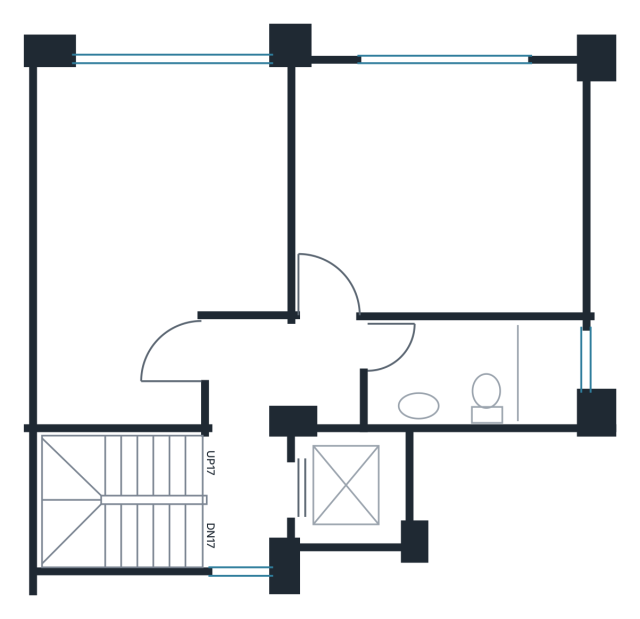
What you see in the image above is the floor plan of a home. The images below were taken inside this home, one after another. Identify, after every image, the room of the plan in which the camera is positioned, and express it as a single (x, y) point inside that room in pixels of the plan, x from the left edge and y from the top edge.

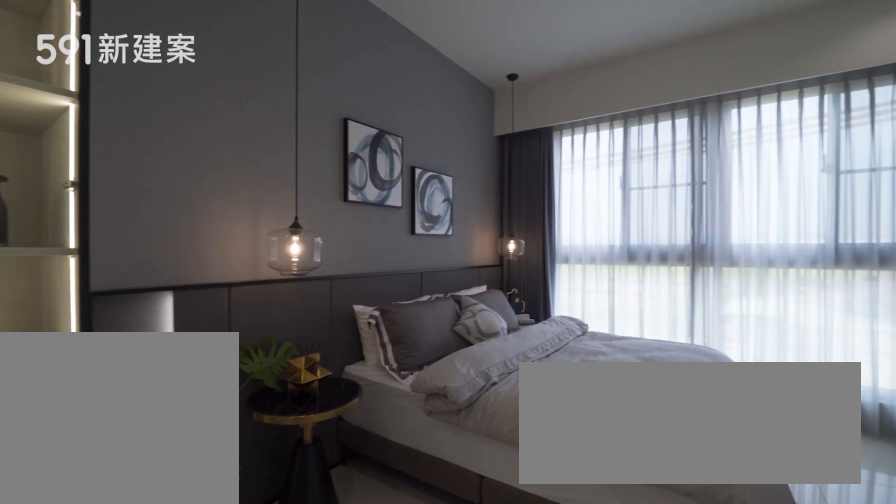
(151, 230)
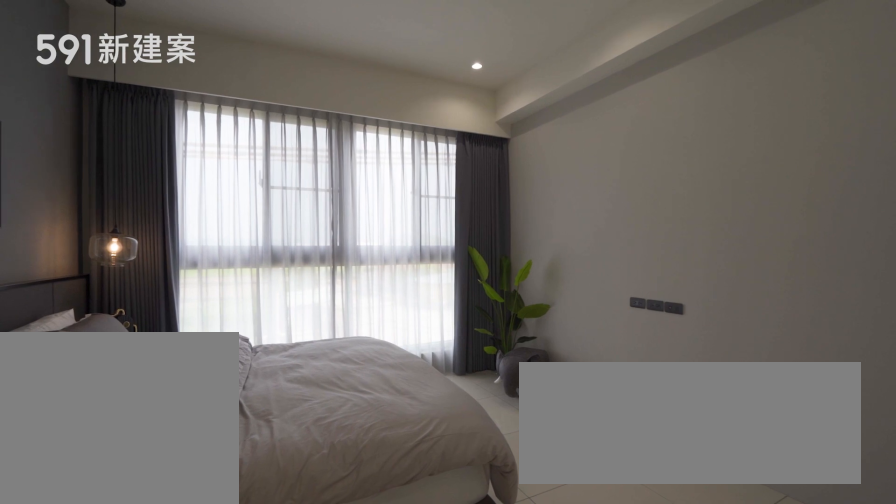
(151, 230)
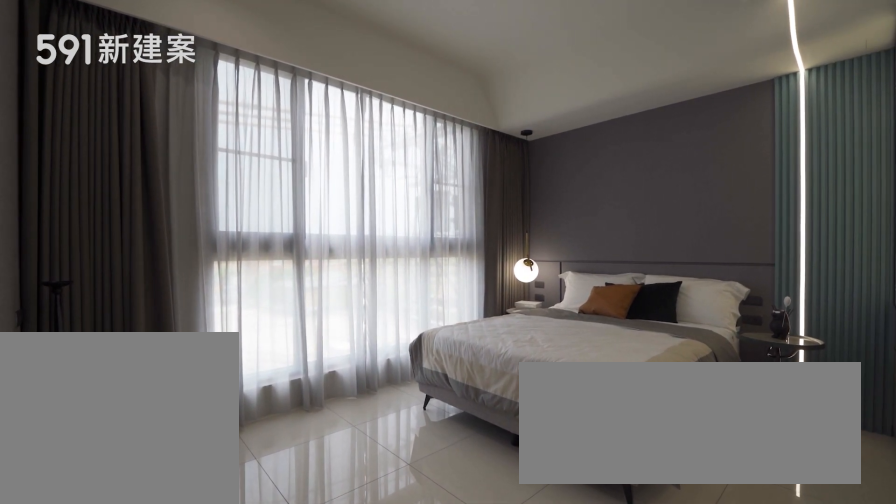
(441, 188)
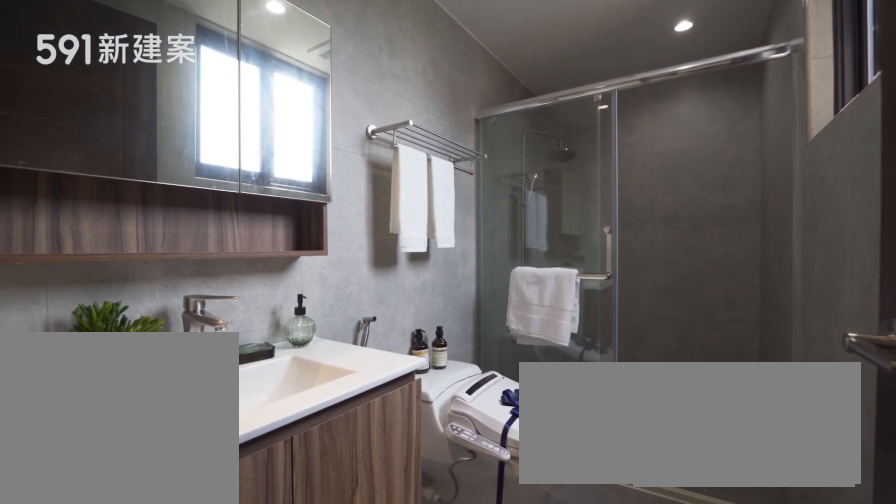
(478, 371)
